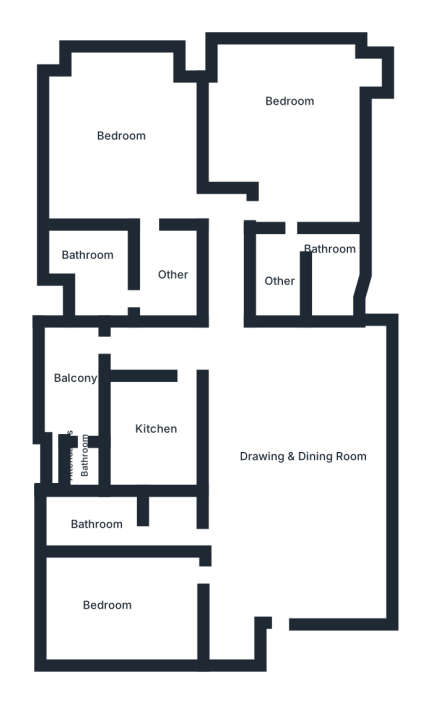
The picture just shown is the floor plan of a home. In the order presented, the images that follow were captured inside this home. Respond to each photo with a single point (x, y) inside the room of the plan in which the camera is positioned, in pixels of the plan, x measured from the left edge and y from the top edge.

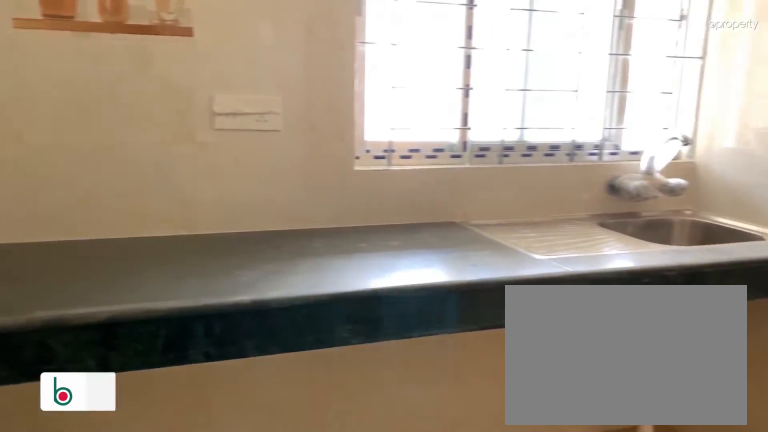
(155, 437)
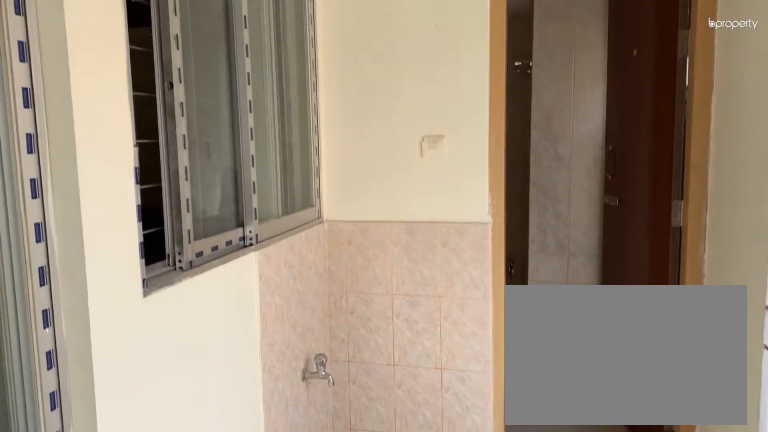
(72, 379)
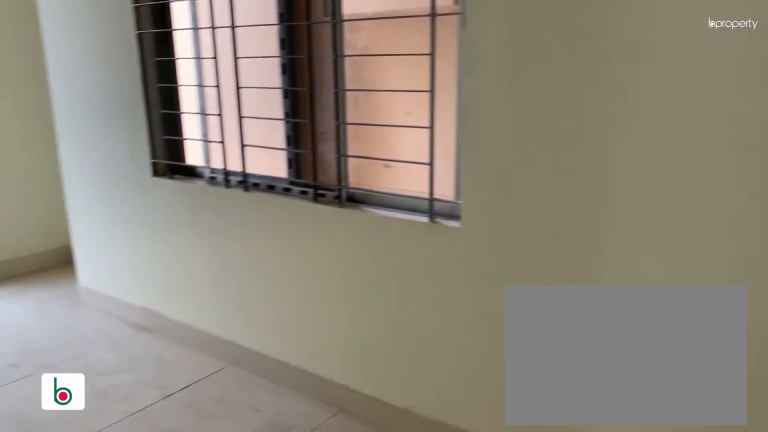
(292, 134)
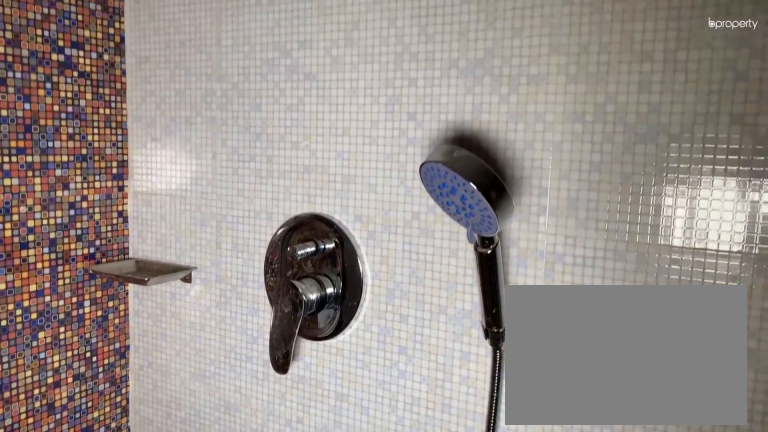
(338, 264)
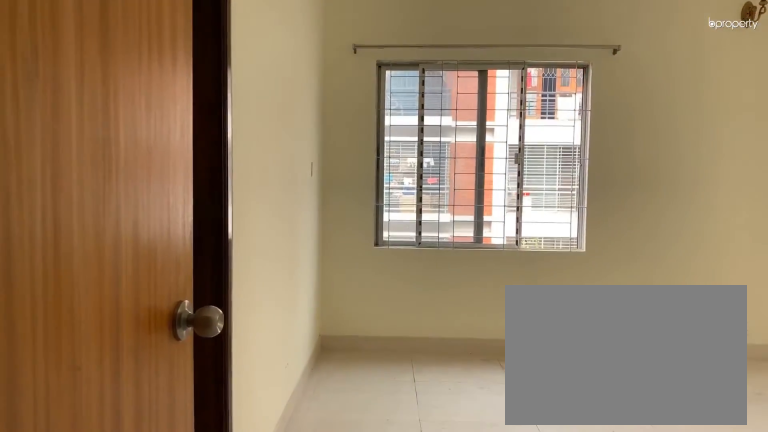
(137, 150)
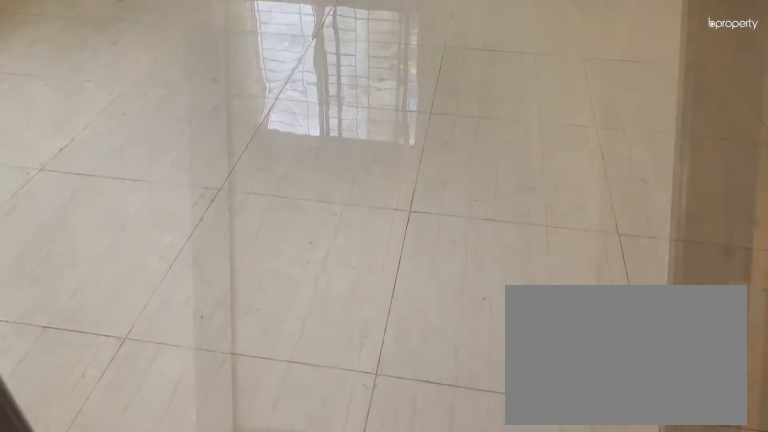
(137, 150)
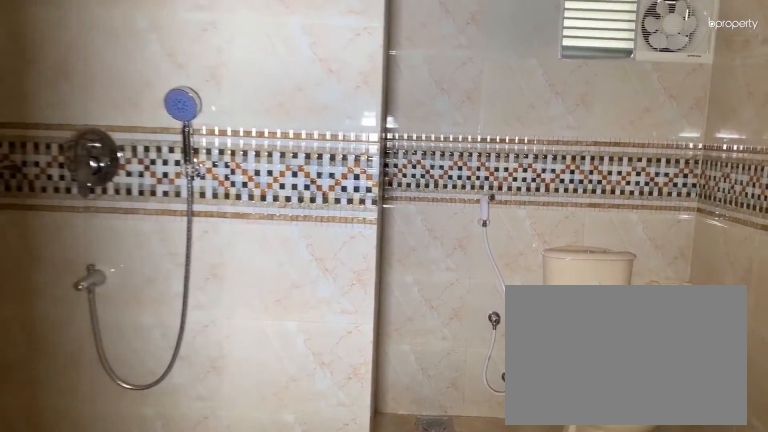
(97, 267)
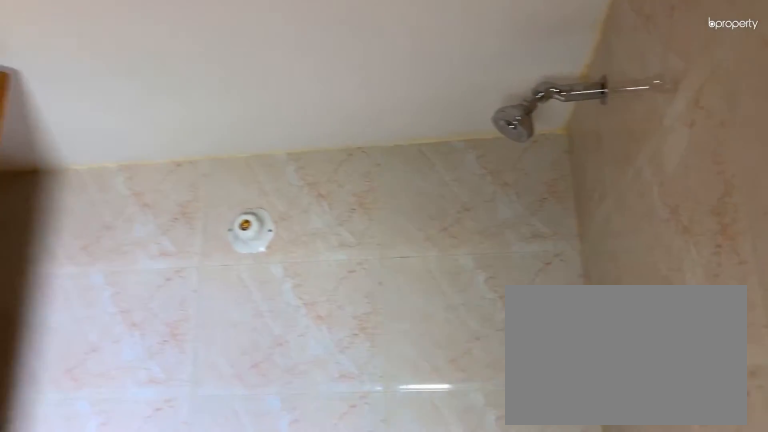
(97, 267)
